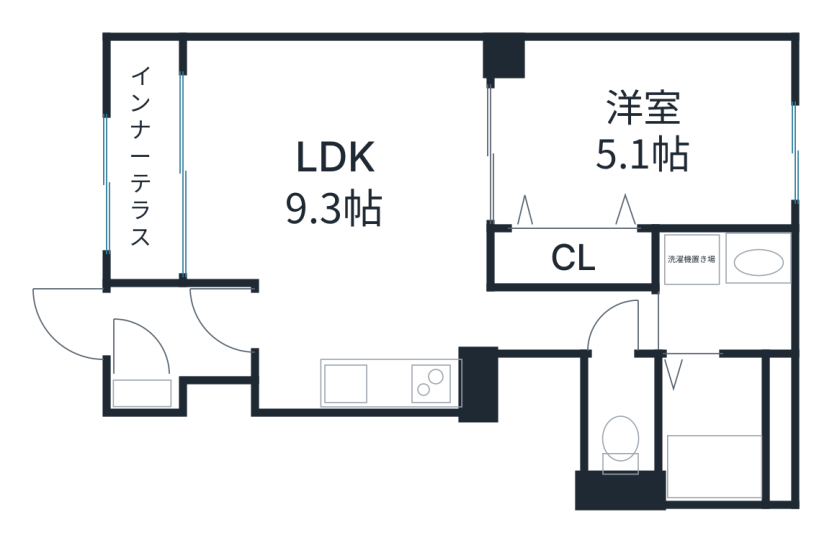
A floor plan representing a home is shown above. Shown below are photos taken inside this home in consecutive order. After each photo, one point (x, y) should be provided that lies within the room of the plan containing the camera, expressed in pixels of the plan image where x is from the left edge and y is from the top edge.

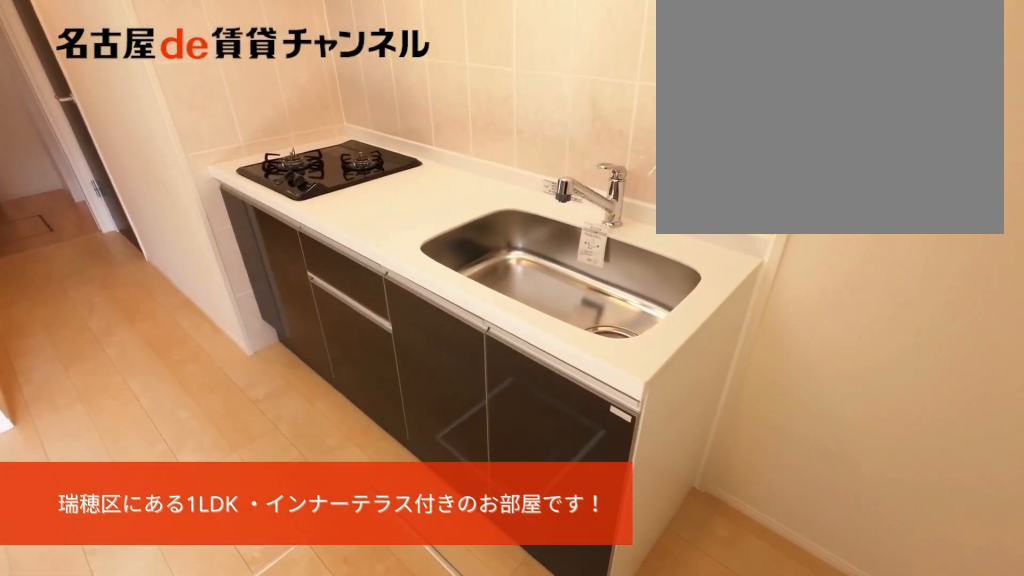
(403, 382)
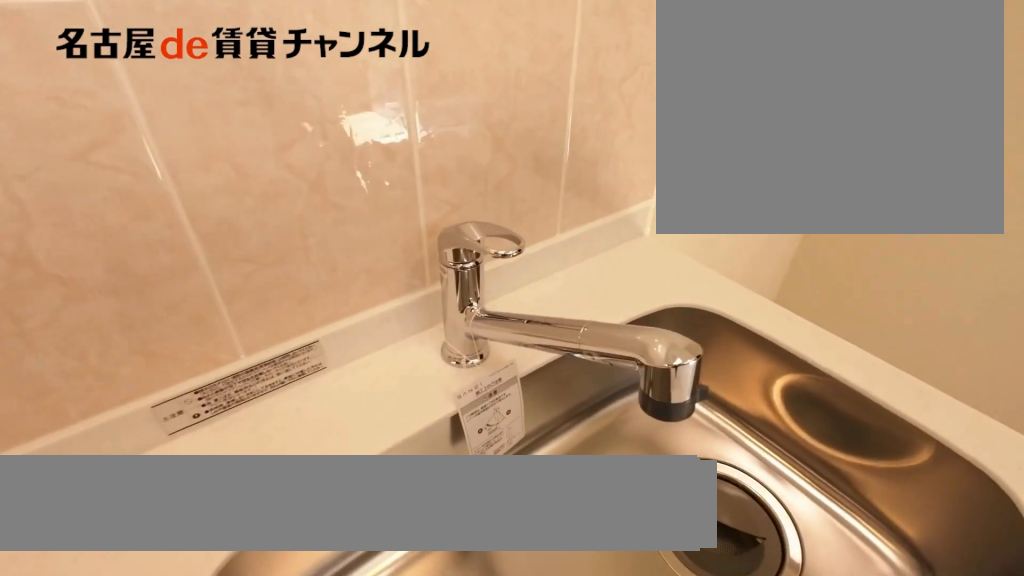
(403, 382)
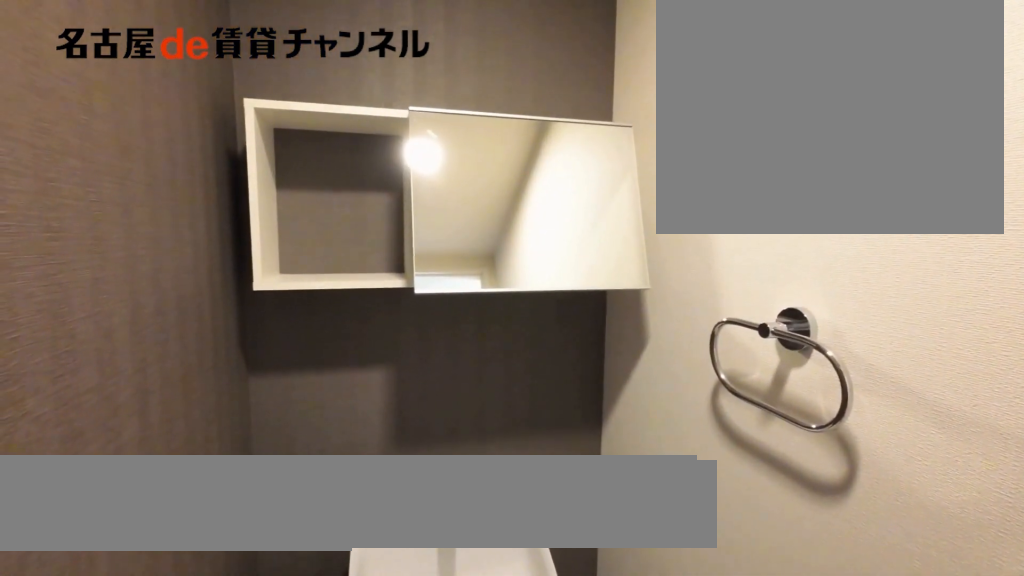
(619, 417)
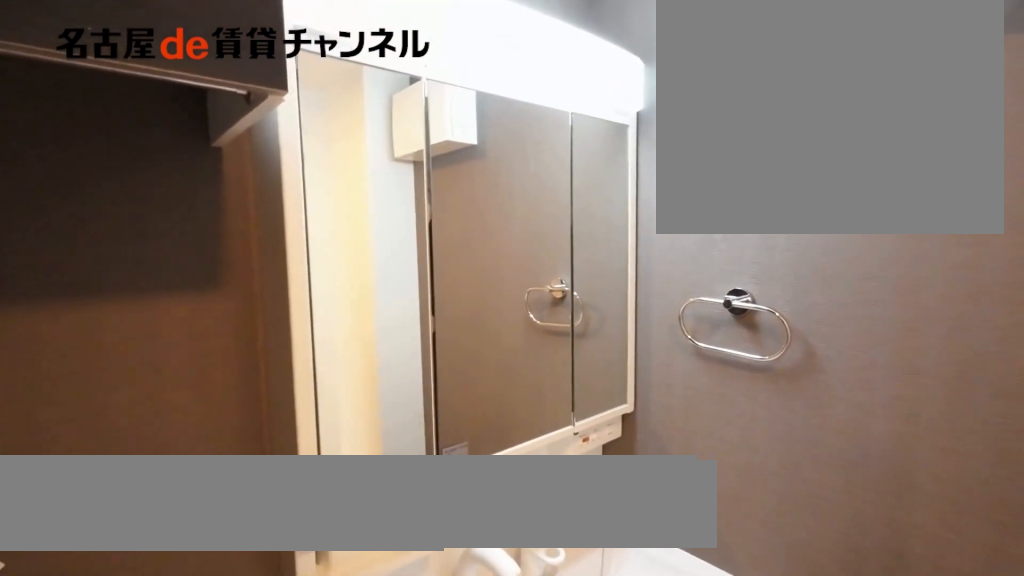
(723, 290)
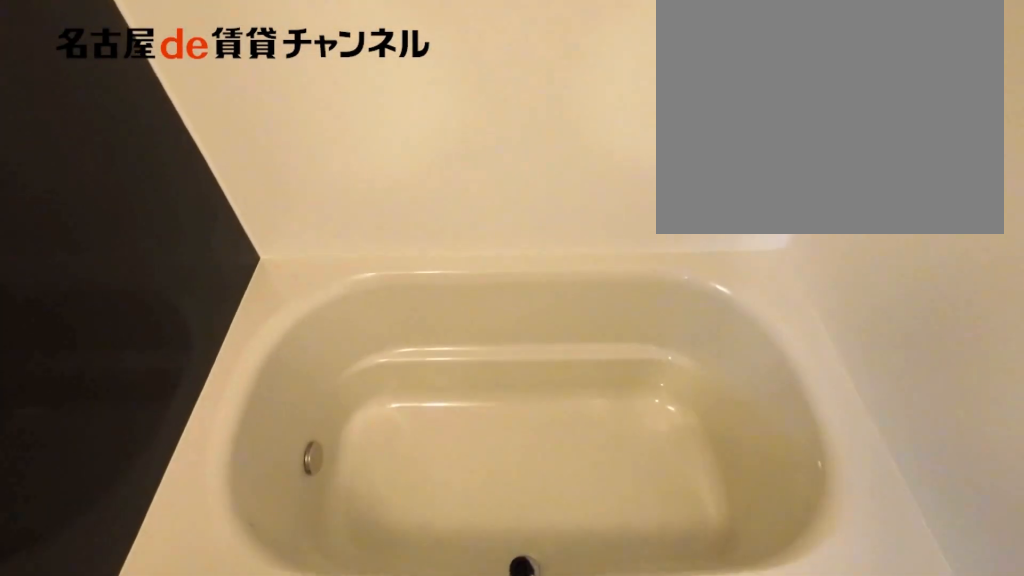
(723, 426)
